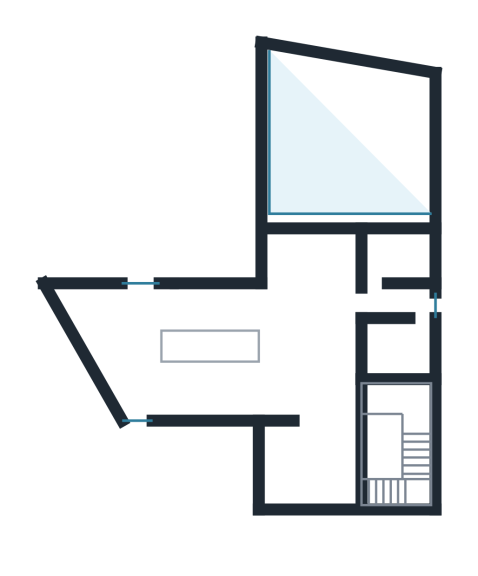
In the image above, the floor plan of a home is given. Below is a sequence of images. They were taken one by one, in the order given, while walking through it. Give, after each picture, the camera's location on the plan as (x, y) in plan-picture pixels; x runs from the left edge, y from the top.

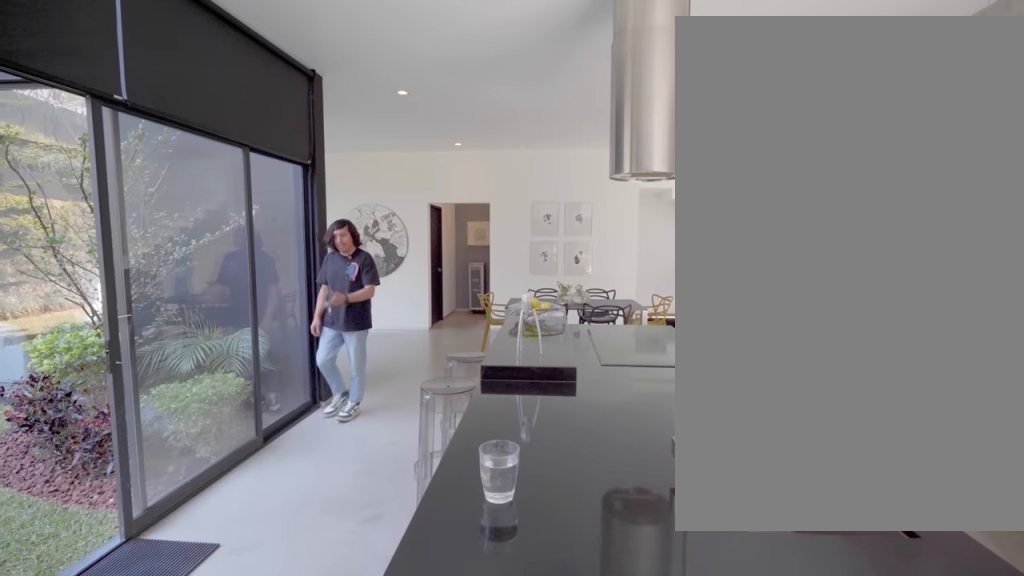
(141, 345)
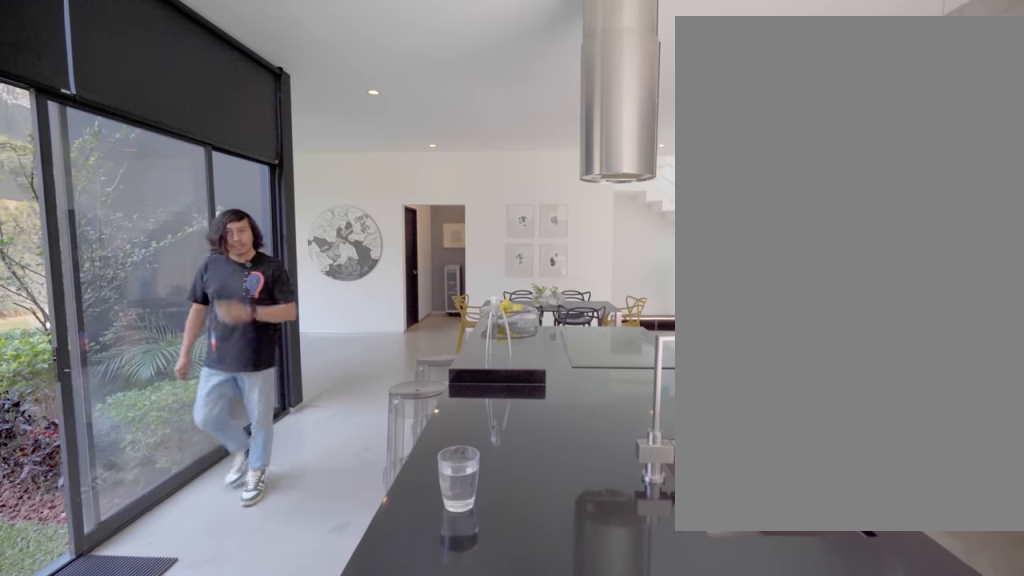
(140, 345)
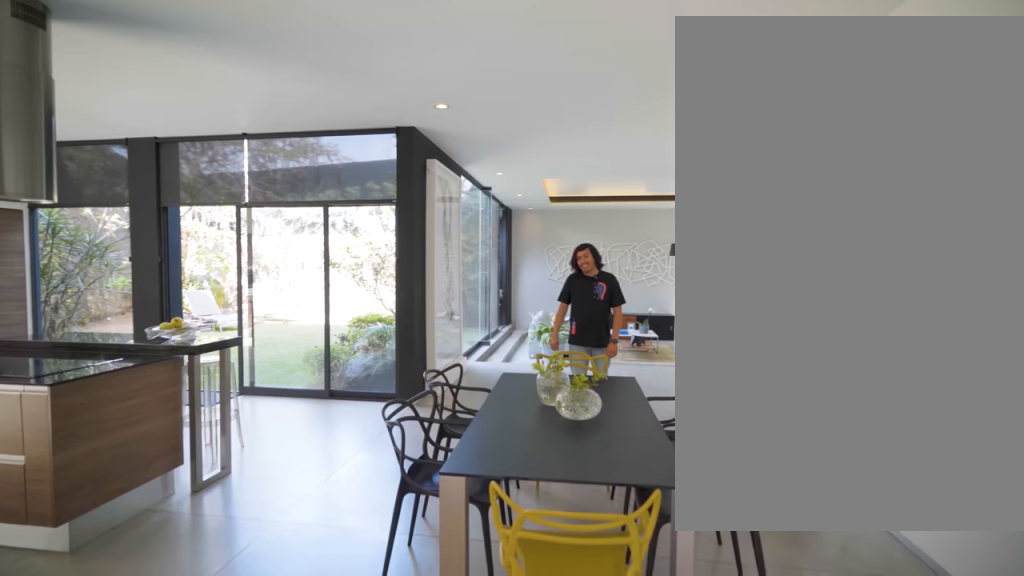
(313, 399)
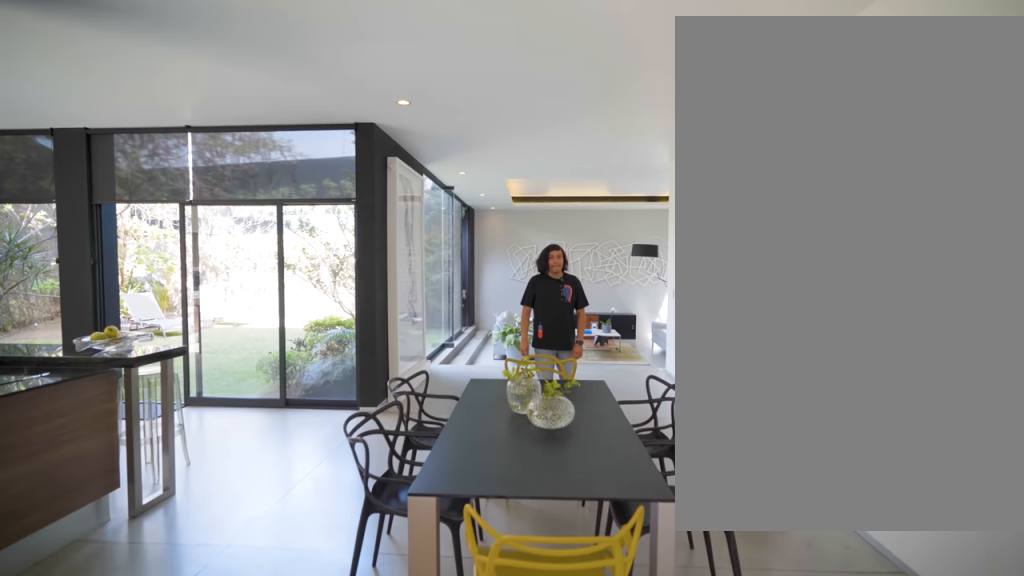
(312, 400)
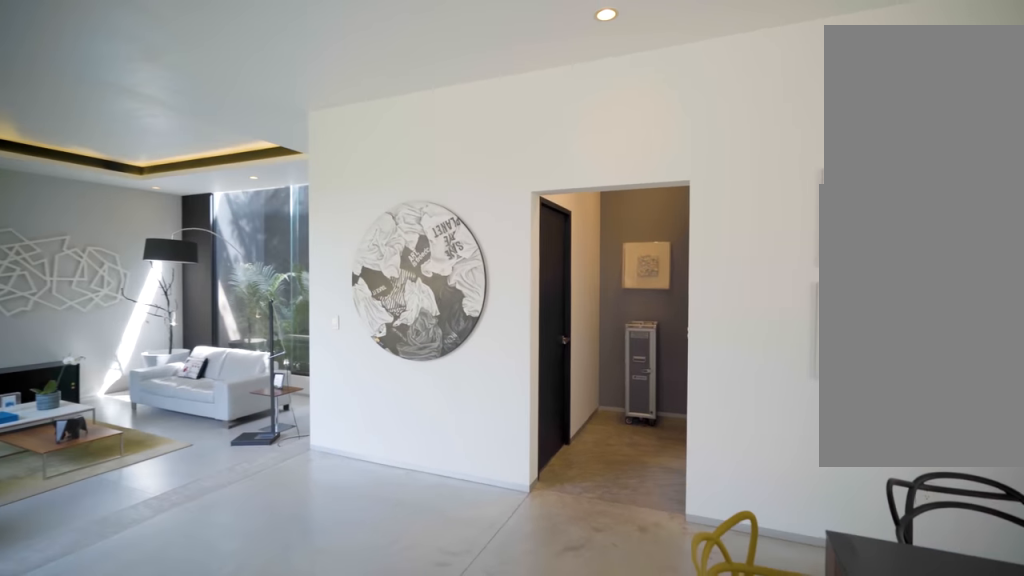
(289, 326)
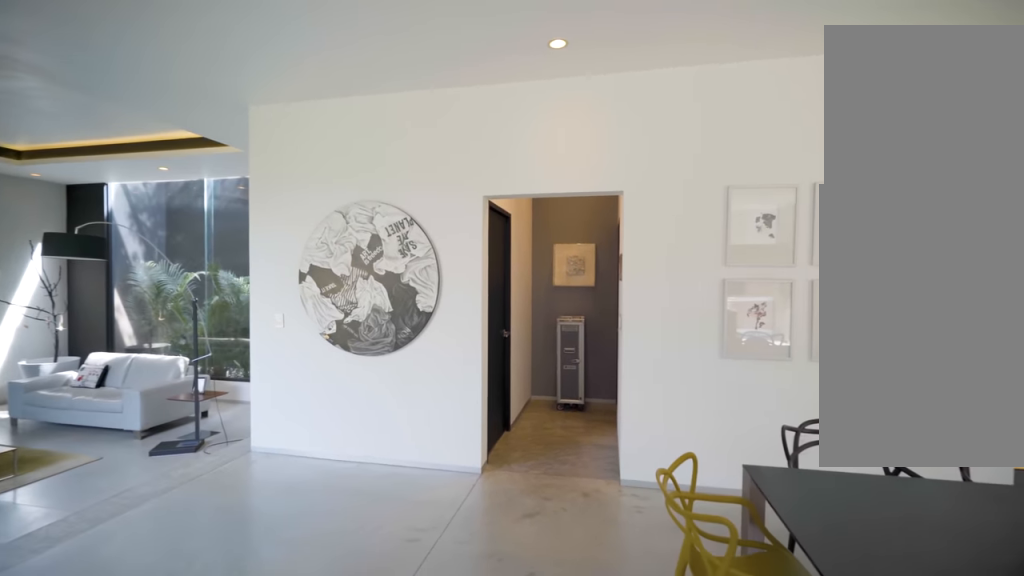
(300, 302)
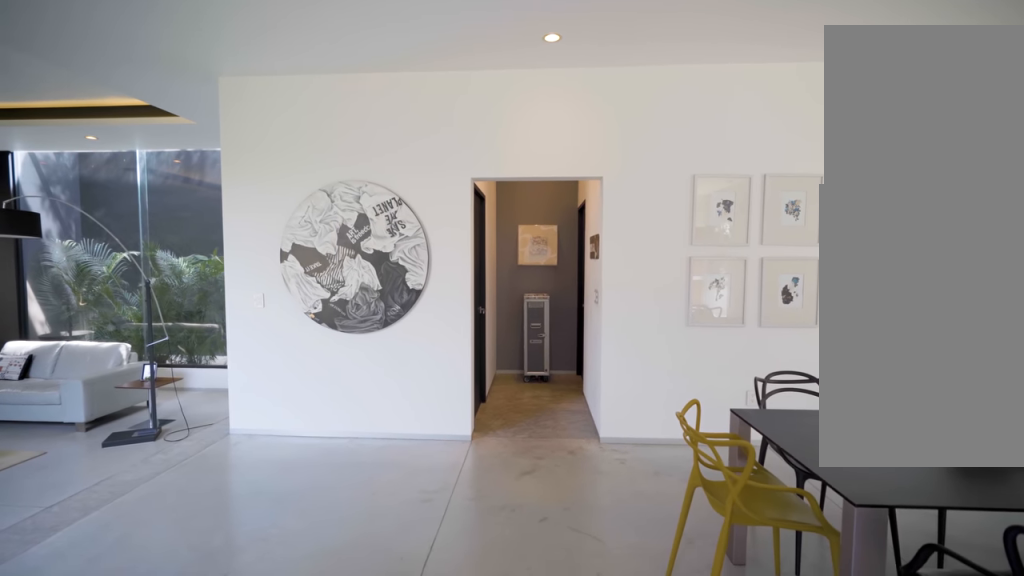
(274, 308)
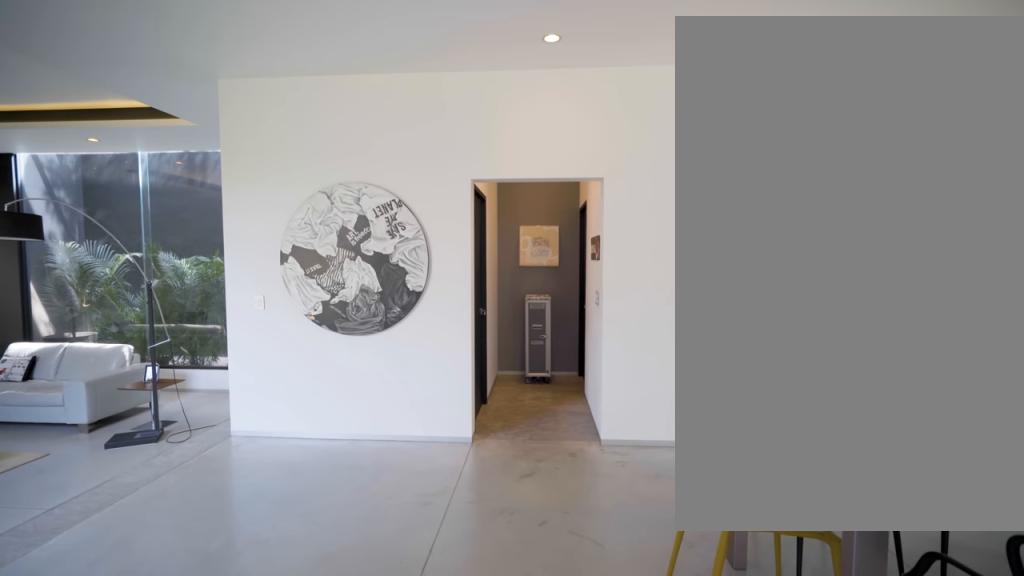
(261, 312)
